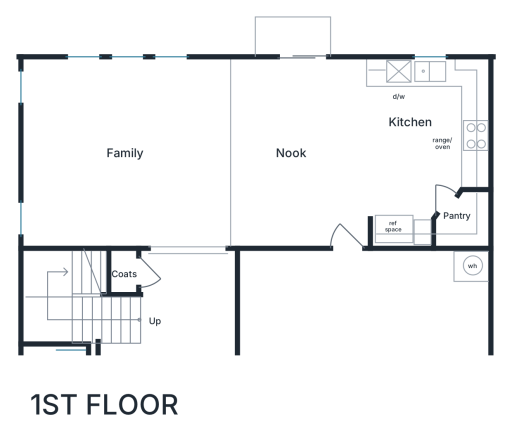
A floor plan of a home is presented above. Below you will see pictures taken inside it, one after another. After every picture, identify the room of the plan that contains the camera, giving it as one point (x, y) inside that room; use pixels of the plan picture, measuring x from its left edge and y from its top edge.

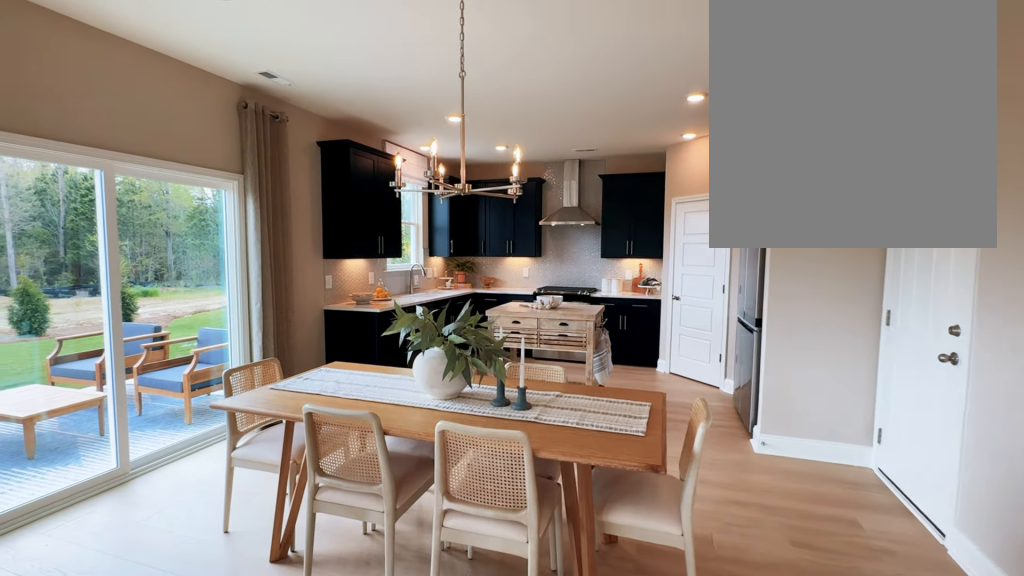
(293, 152)
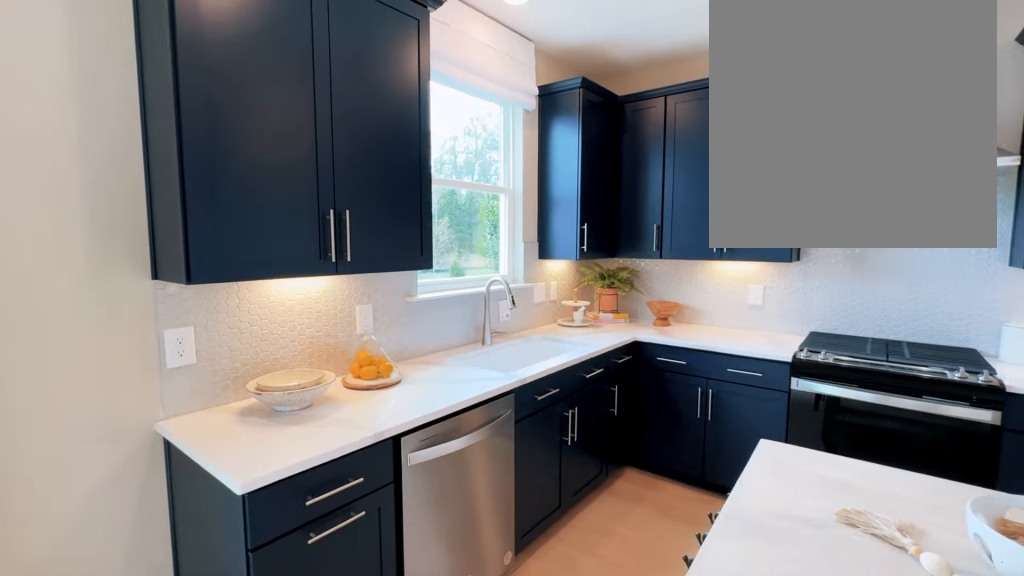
(428, 152)
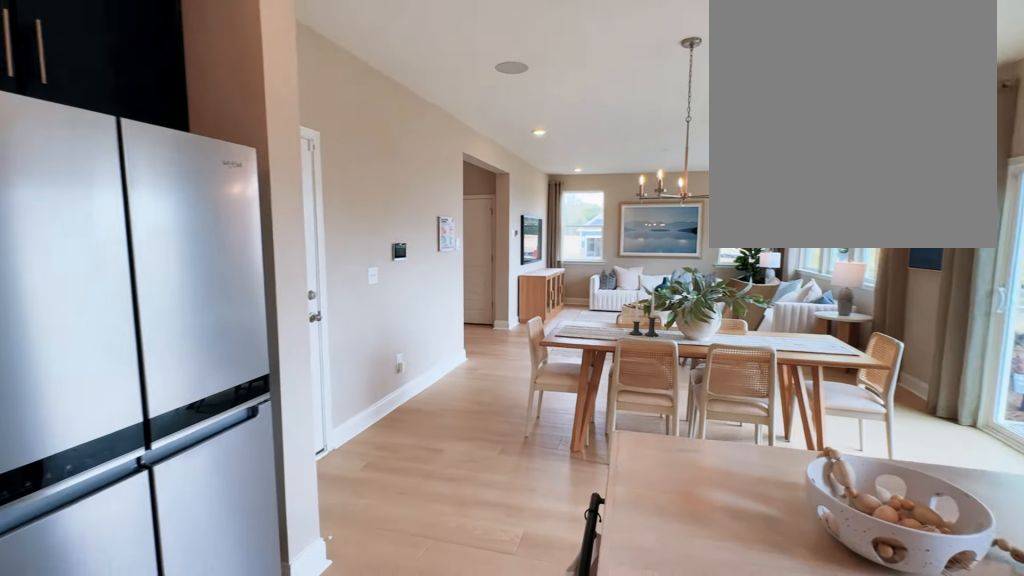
(428, 152)
